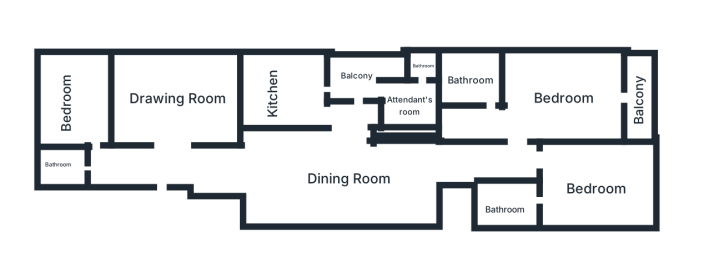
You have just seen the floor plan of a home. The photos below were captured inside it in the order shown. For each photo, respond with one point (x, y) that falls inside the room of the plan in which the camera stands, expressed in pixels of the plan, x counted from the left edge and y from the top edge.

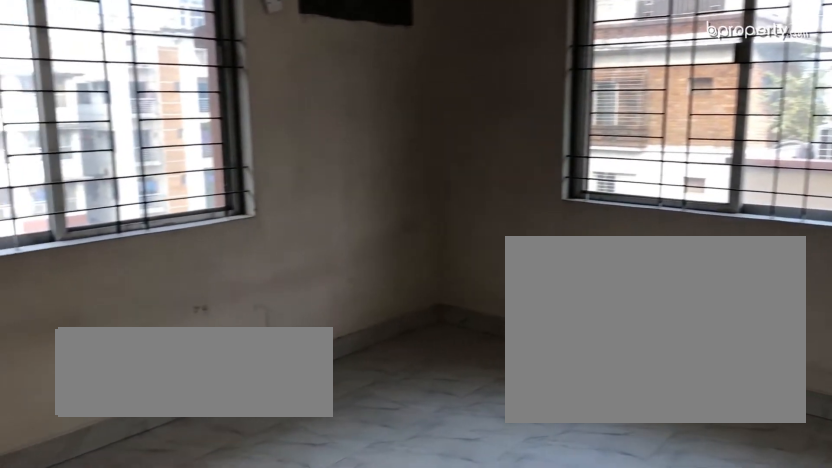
(65, 97)
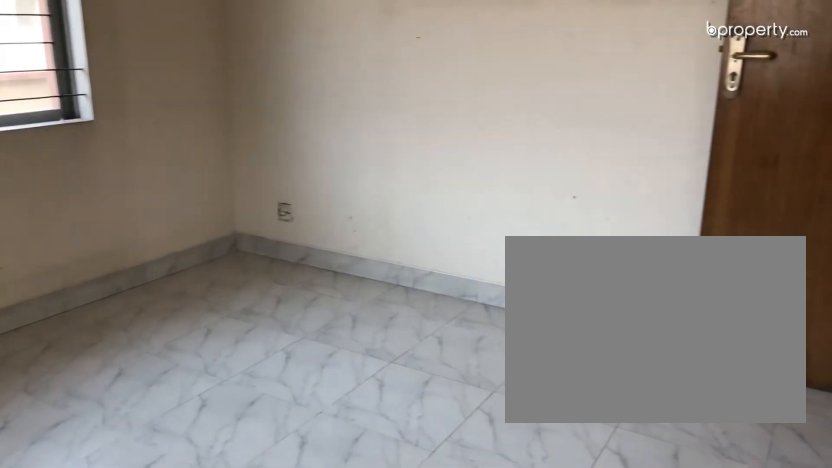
(65, 97)
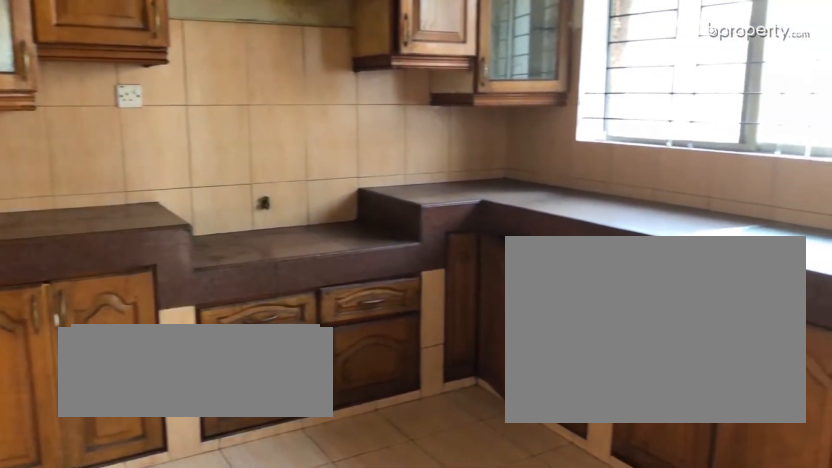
(296, 84)
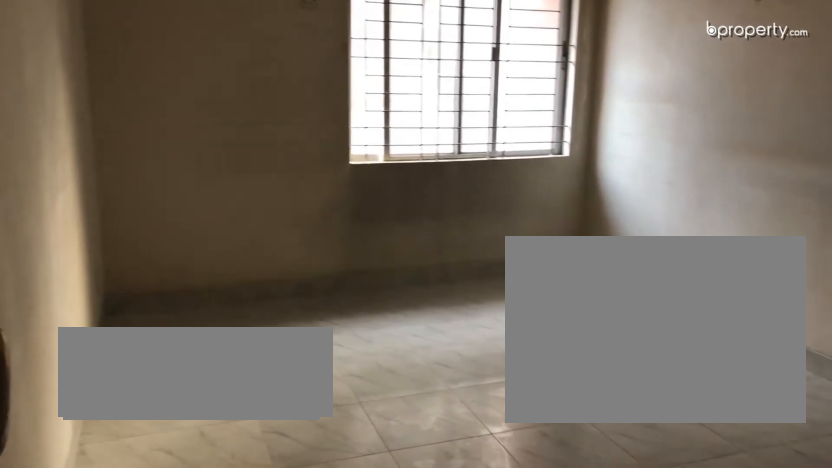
(593, 166)
